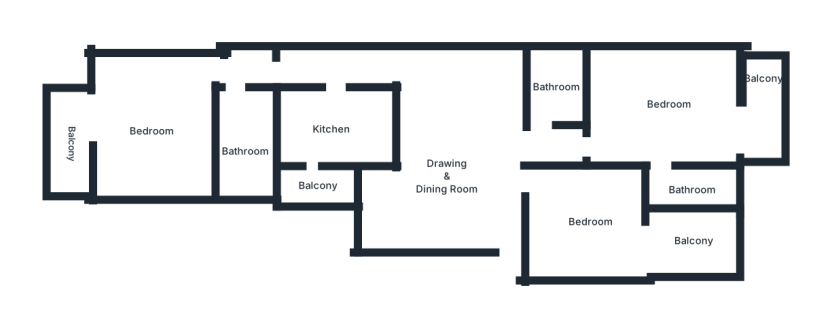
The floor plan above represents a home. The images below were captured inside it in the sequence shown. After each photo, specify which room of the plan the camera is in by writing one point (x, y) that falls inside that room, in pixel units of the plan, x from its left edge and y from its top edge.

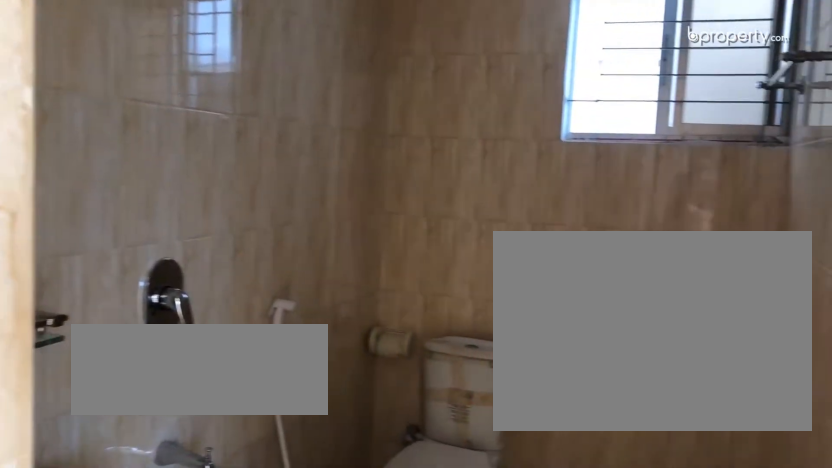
(248, 153)
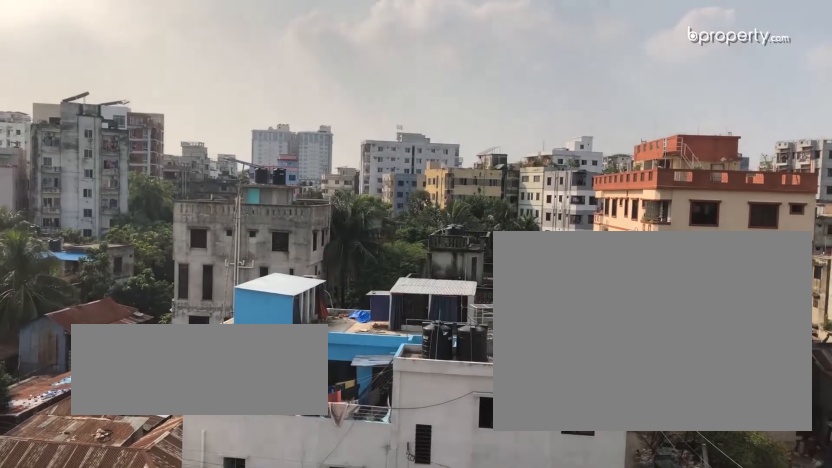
(67, 142)
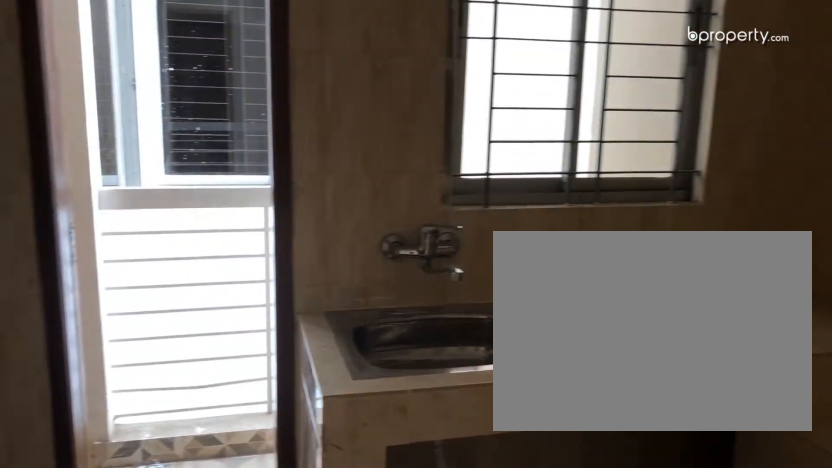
(330, 133)
